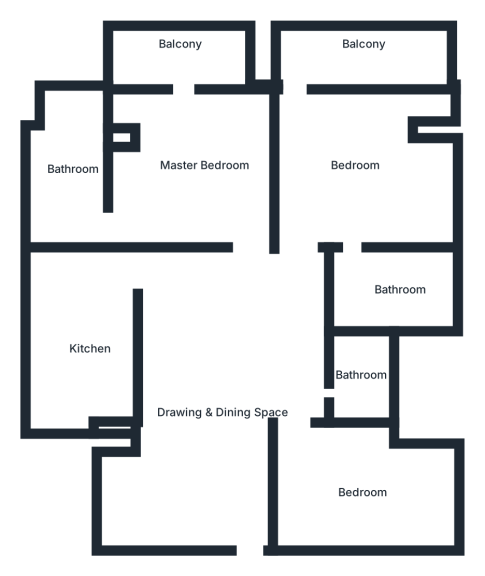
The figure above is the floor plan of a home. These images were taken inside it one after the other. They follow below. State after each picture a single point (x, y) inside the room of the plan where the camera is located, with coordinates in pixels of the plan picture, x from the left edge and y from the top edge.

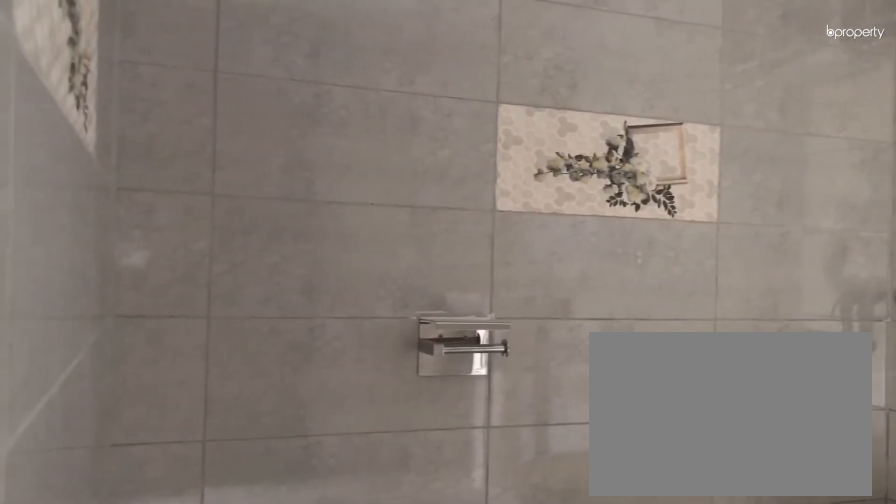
(398, 288)
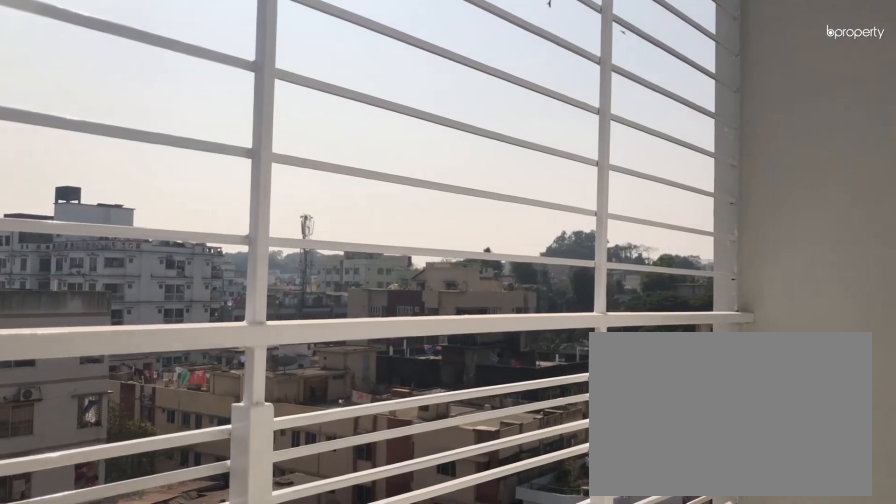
(370, 66)
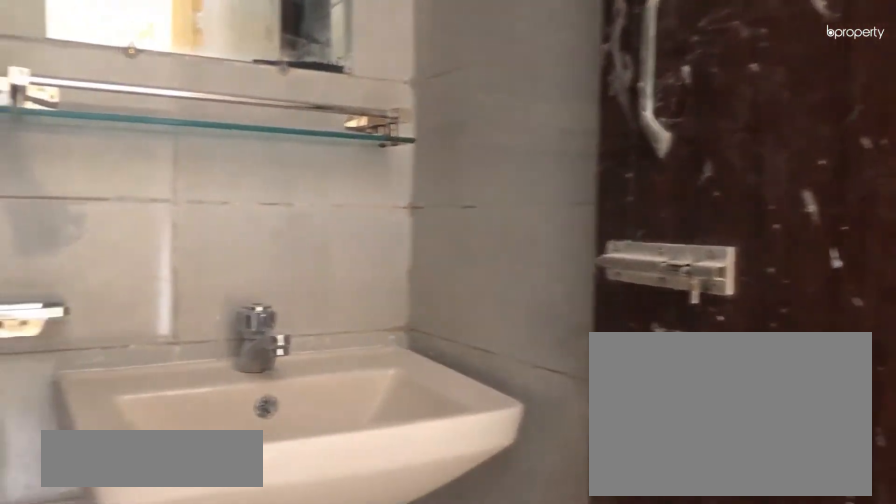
(359, 374)
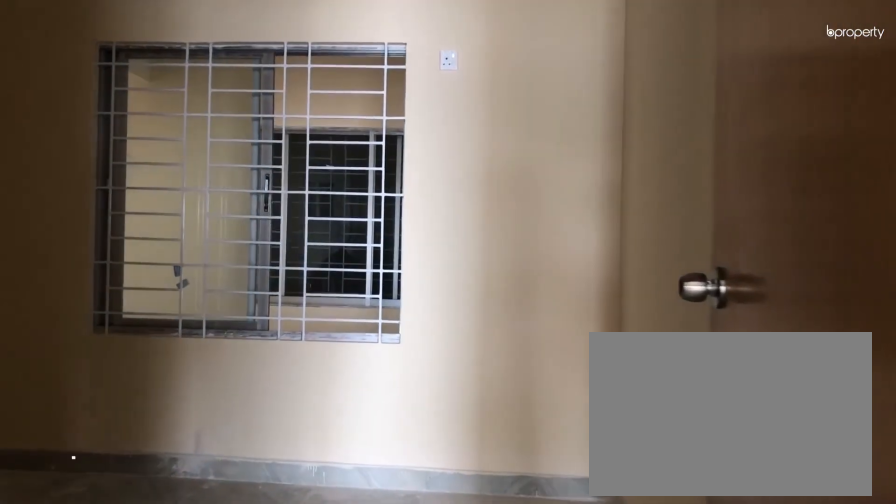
(325, 459)
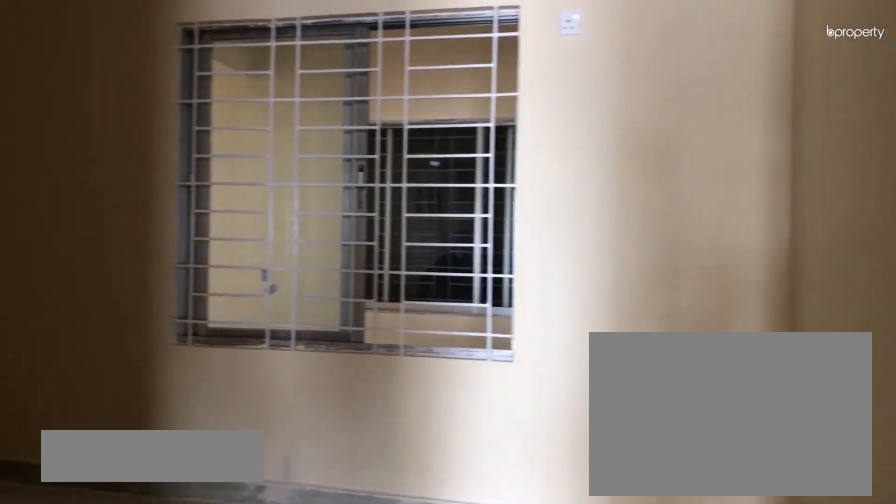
(364, 490)
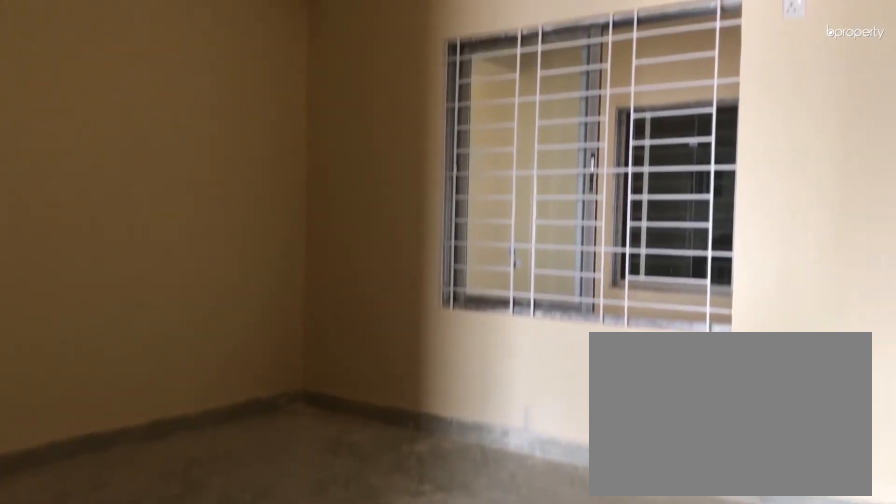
(364, 490)
